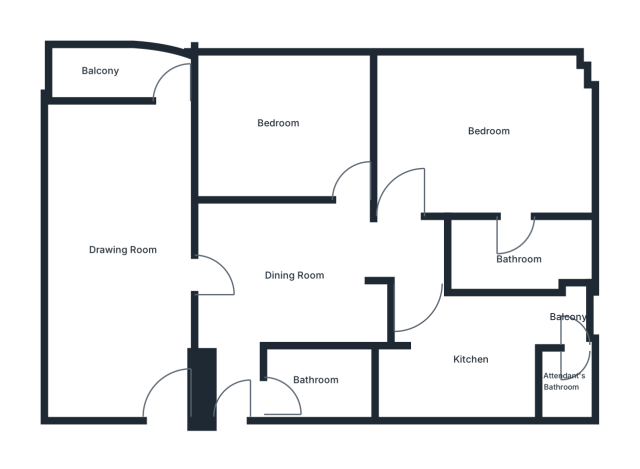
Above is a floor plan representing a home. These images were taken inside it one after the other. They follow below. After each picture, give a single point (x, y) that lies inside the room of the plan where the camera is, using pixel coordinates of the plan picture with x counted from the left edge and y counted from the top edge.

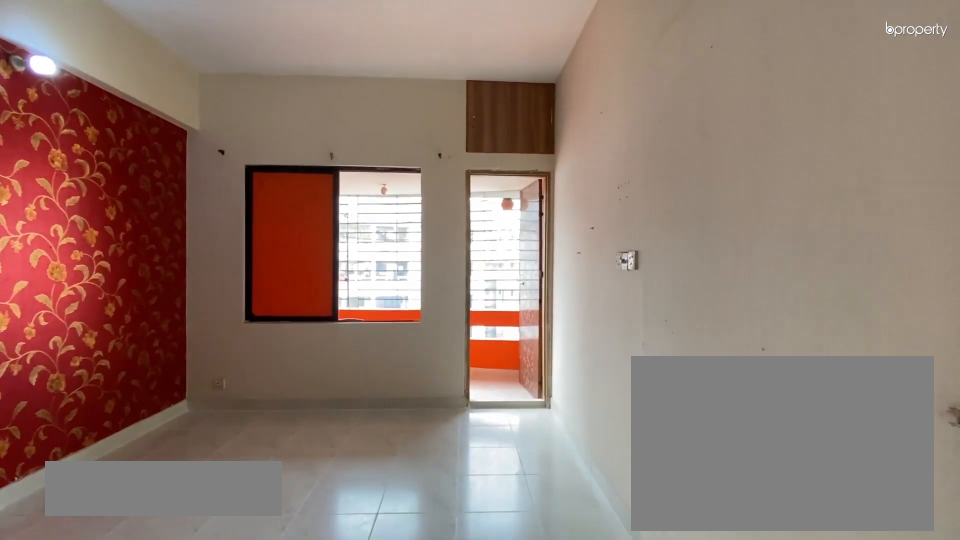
(125, 234)
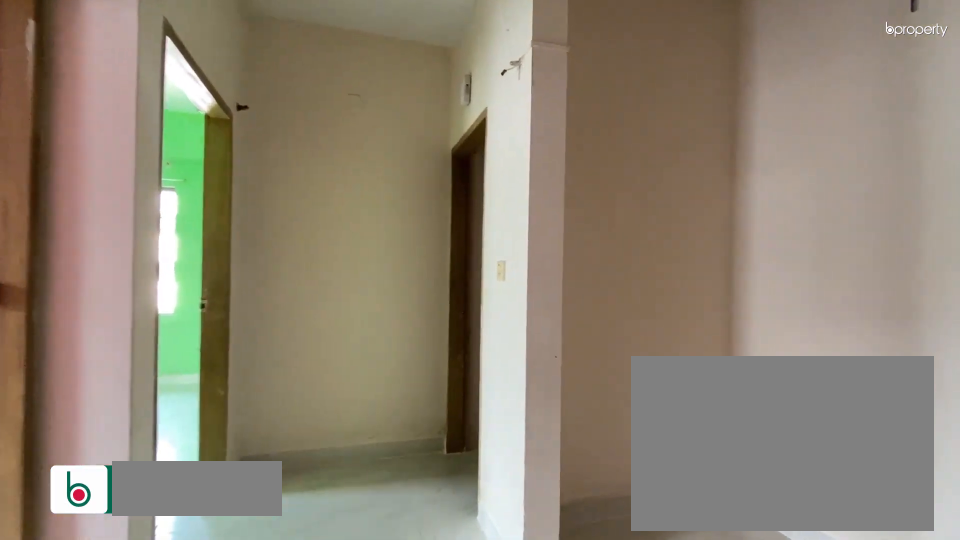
(283, 279)
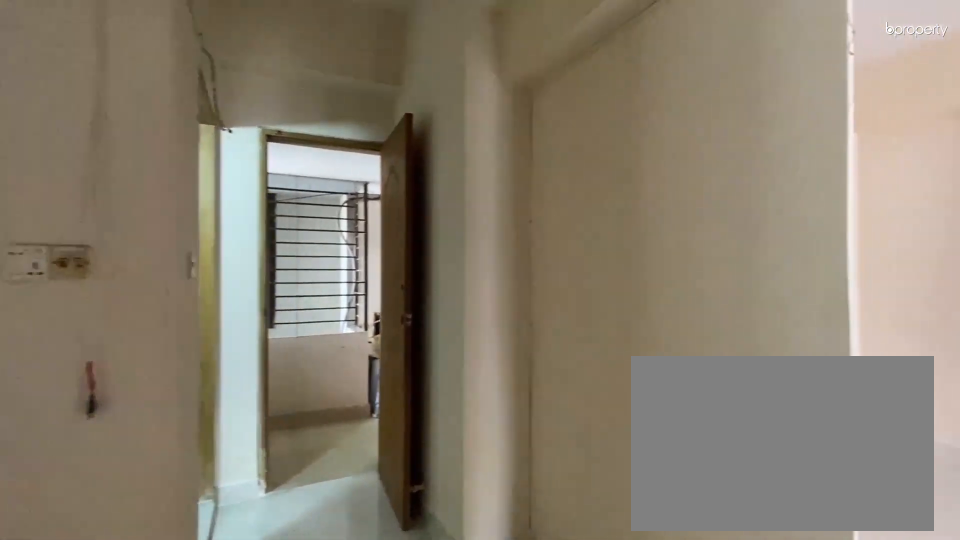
(283, 279)
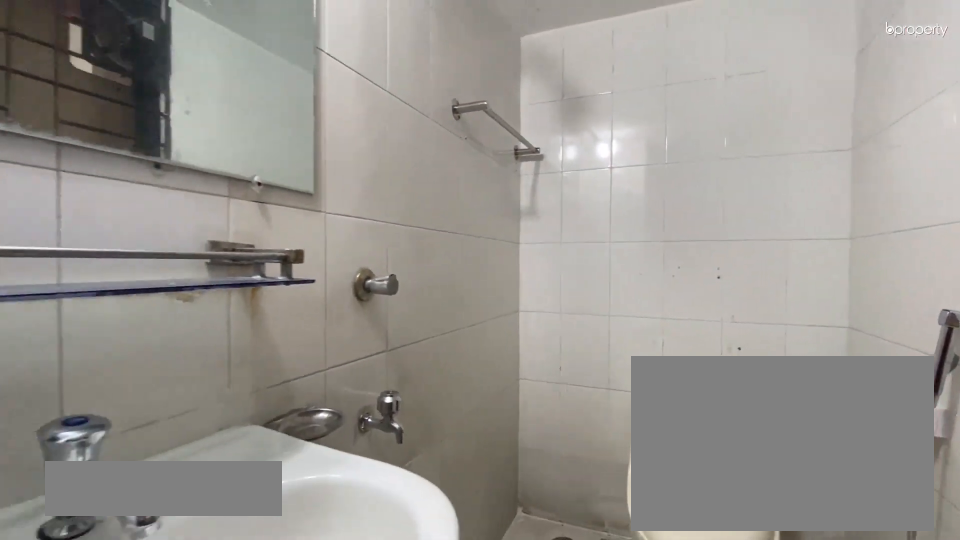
(311, 388)
